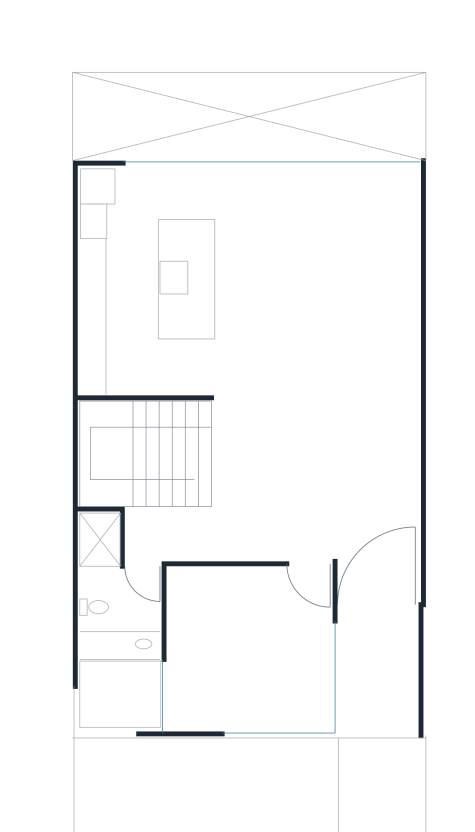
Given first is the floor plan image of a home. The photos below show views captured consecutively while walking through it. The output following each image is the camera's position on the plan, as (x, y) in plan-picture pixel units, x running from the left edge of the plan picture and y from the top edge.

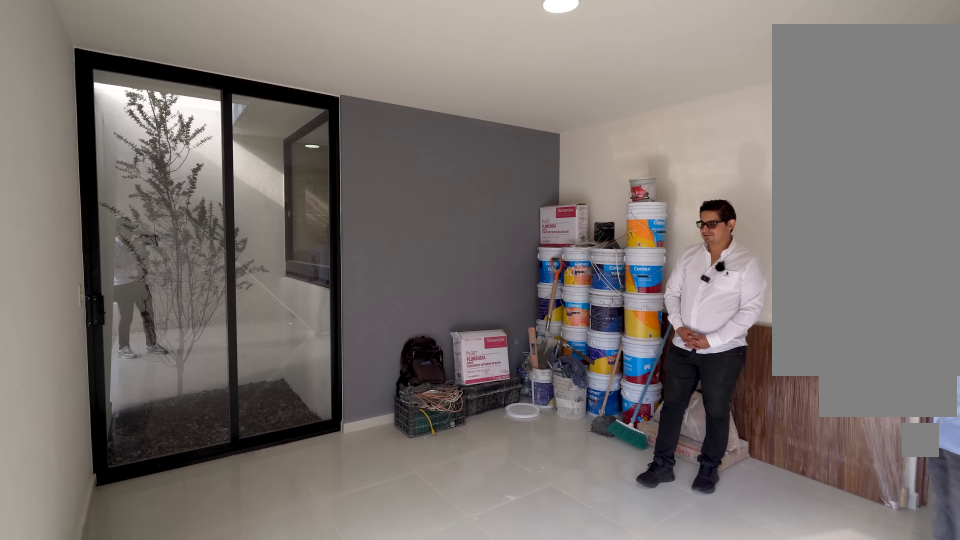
(281, 697)
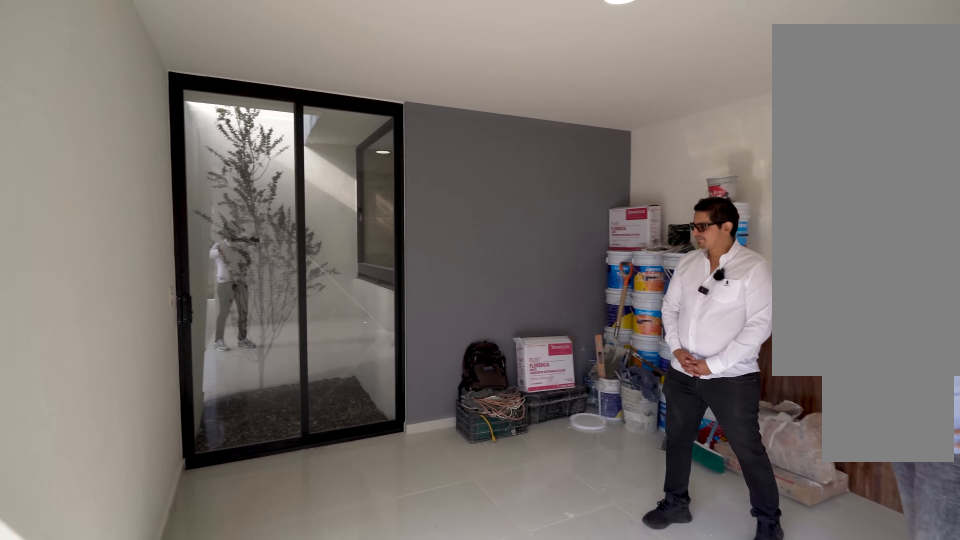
(240, 697)
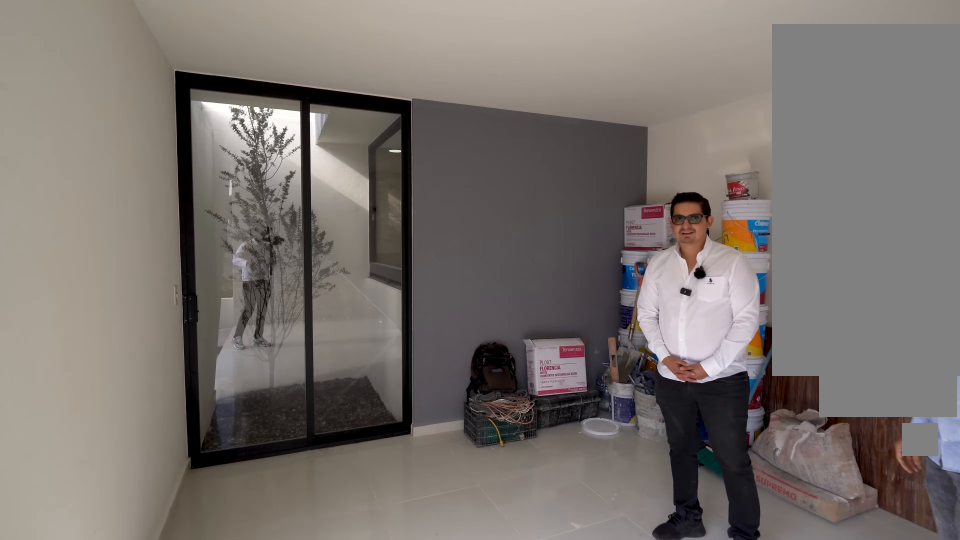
(246, 696)
